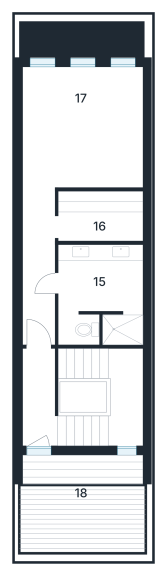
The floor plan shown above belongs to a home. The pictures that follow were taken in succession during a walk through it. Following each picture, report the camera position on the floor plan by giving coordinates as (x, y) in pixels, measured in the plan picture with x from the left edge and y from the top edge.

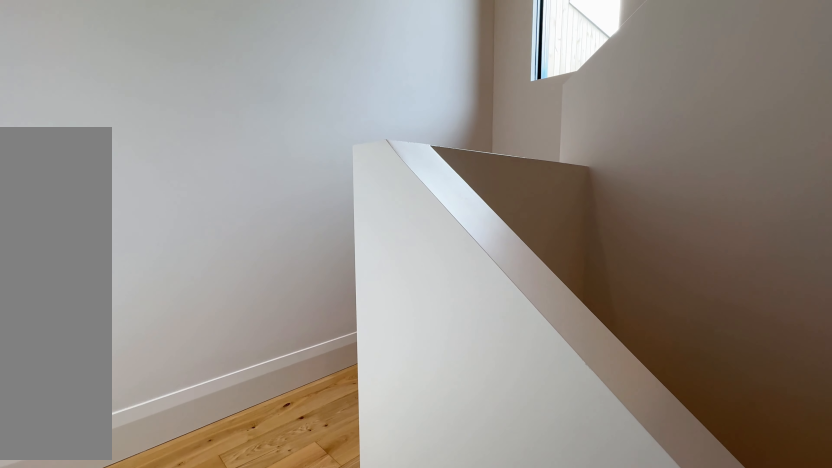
(88, 369)
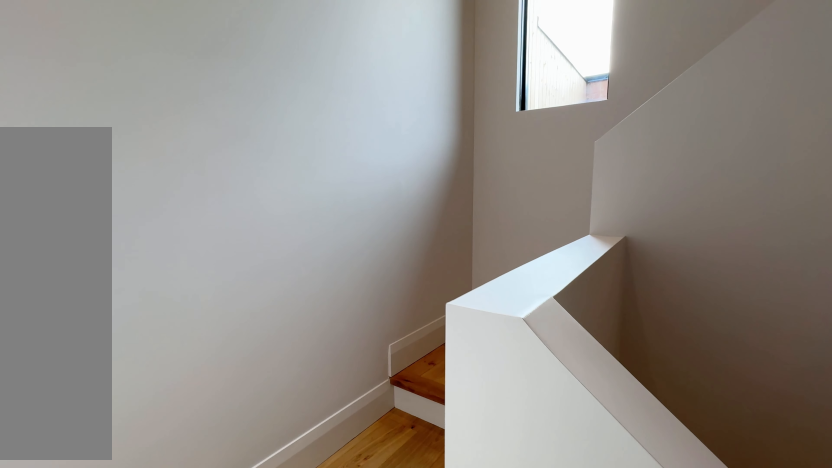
(98, 370)
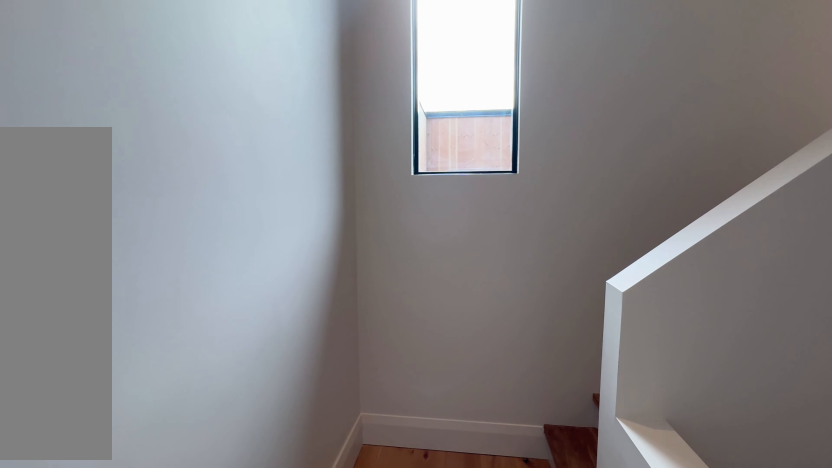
(116, 375)
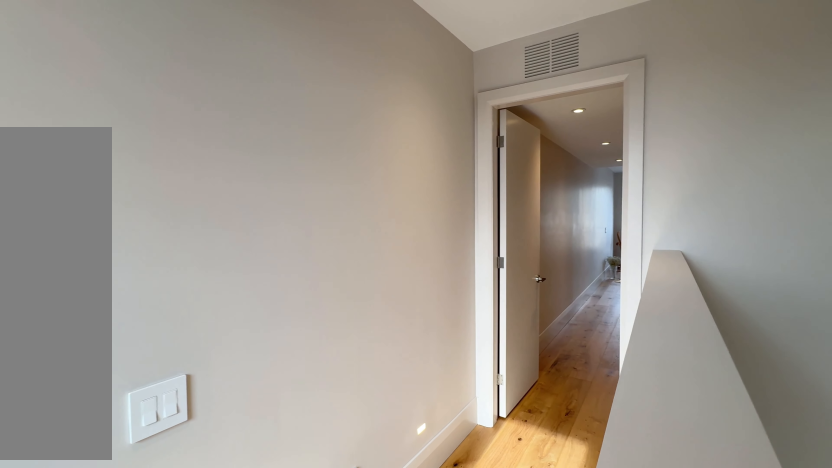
(56, 427)
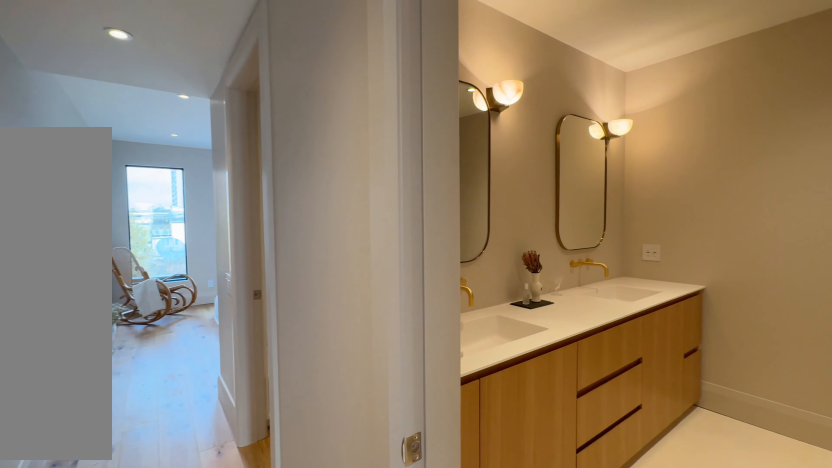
(39, 291)
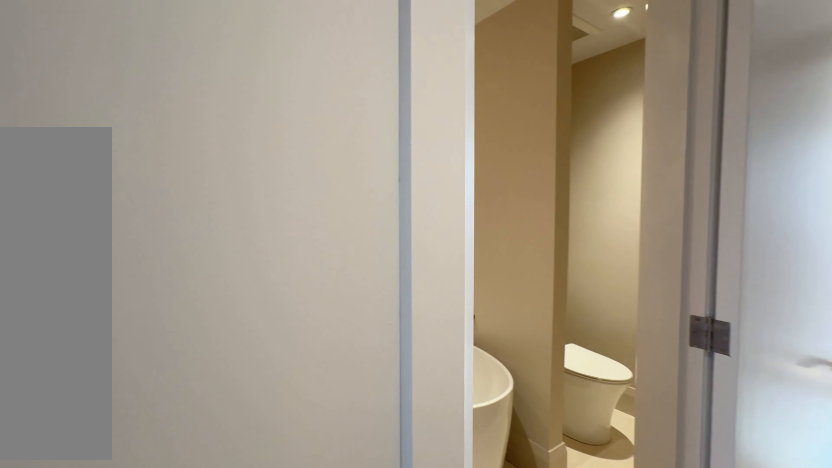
(38, 263)
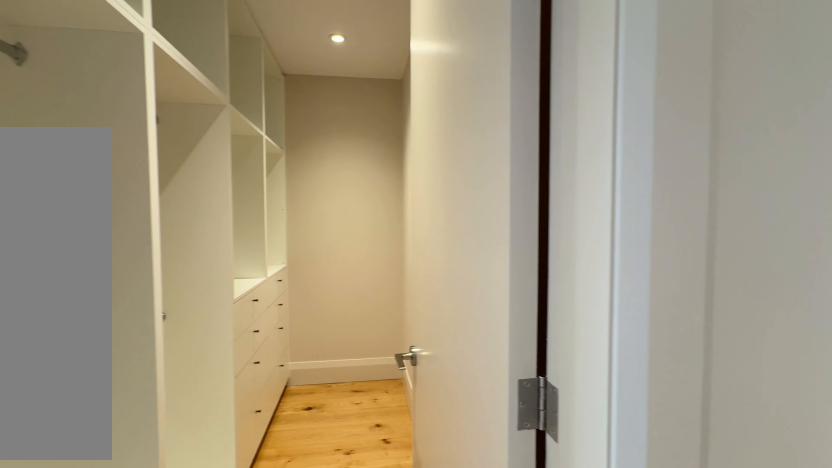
(36, 229)
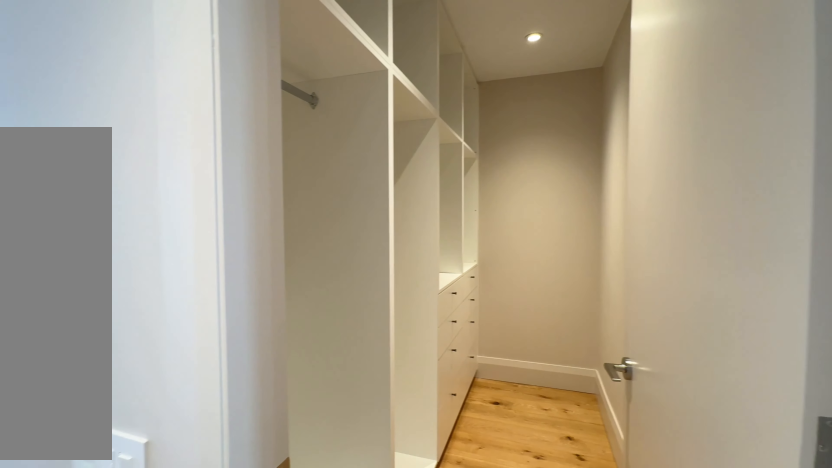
(36, 215)
